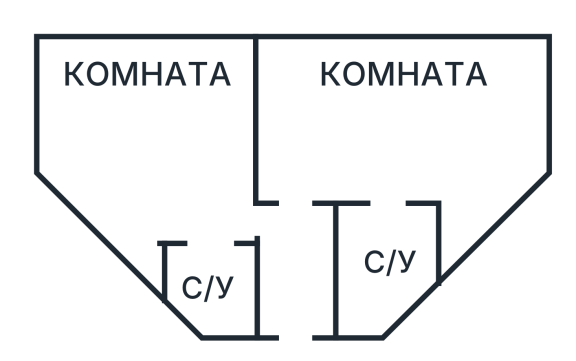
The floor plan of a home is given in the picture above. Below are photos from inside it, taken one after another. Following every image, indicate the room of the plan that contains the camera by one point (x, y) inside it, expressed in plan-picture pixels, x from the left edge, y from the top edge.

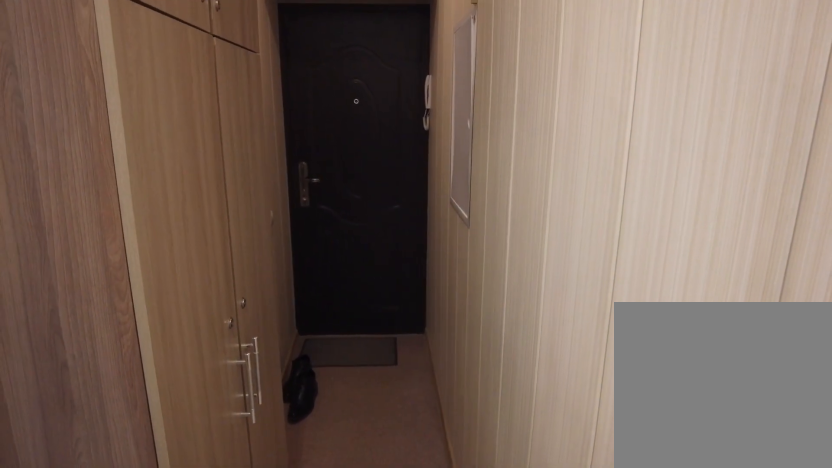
(302, 285)
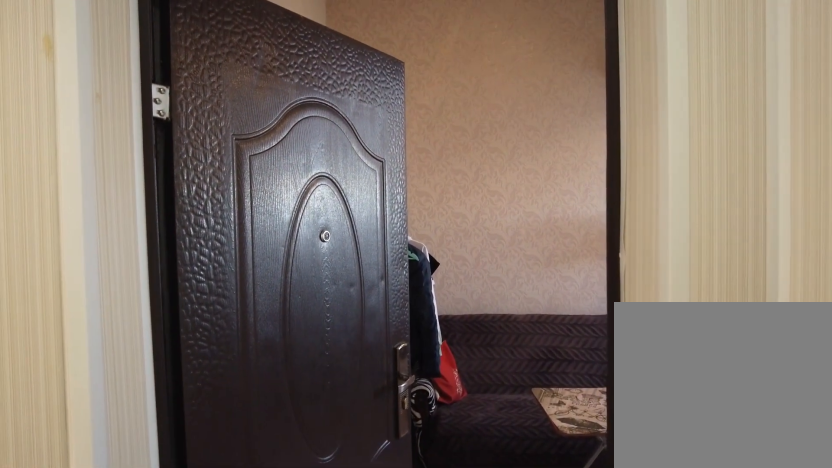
(302, 285)
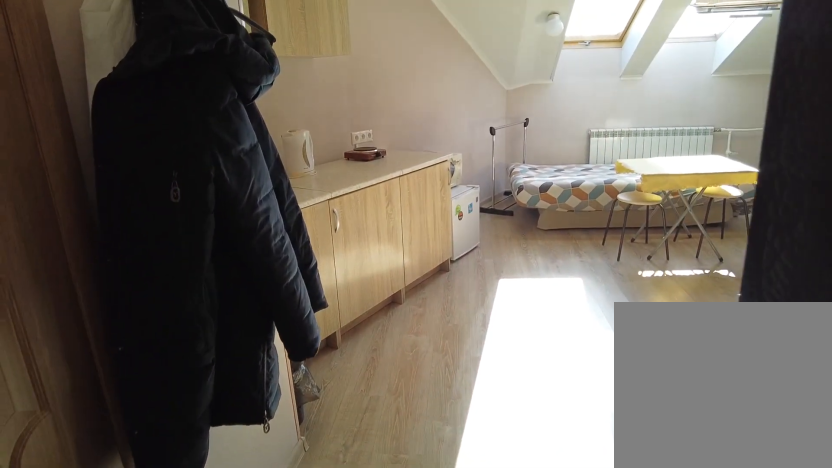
(277, 230)
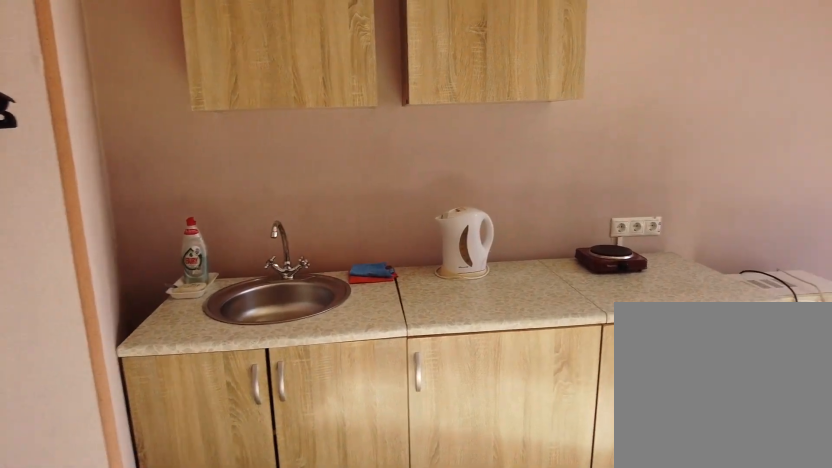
(188, 193)
